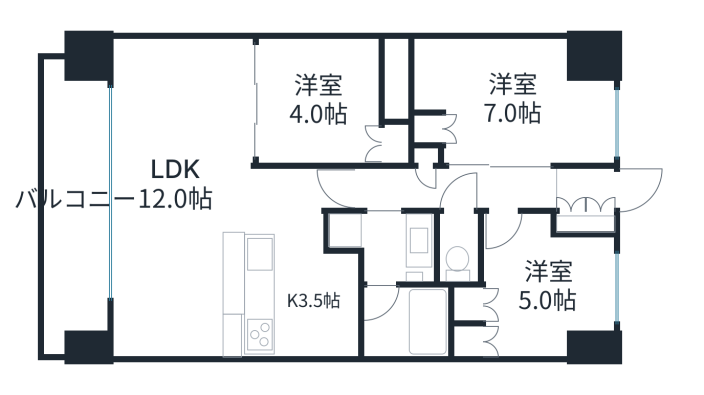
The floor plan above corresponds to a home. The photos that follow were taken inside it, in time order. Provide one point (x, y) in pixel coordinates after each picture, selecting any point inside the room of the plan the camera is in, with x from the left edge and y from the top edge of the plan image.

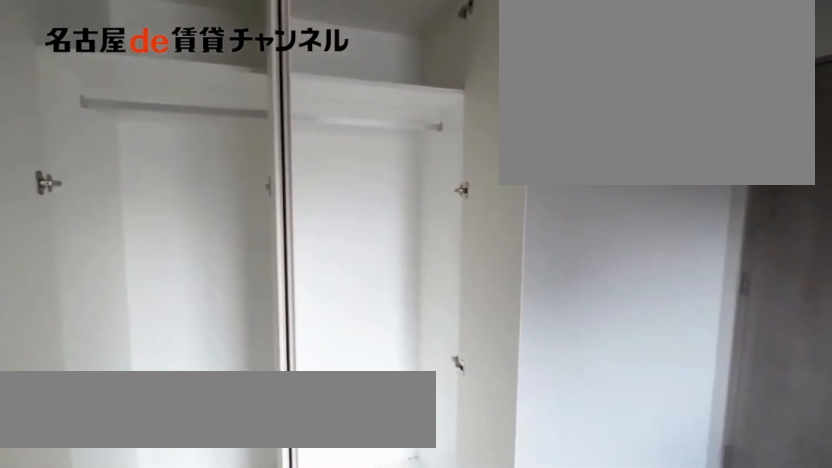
(468, 321)
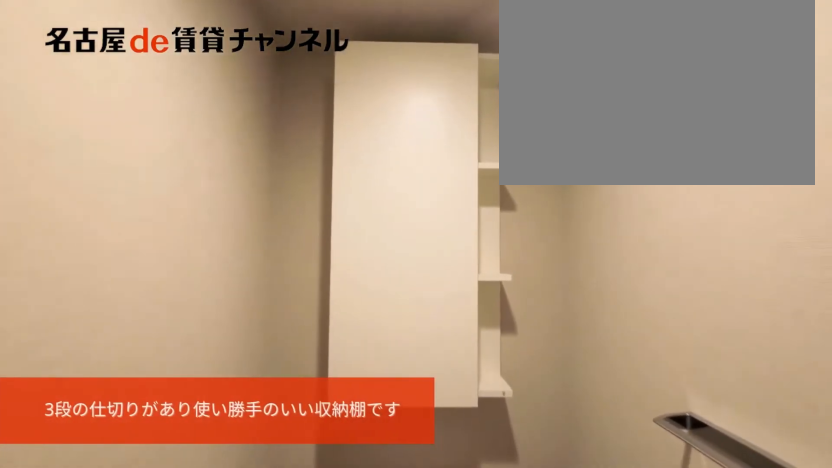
(460, 250)
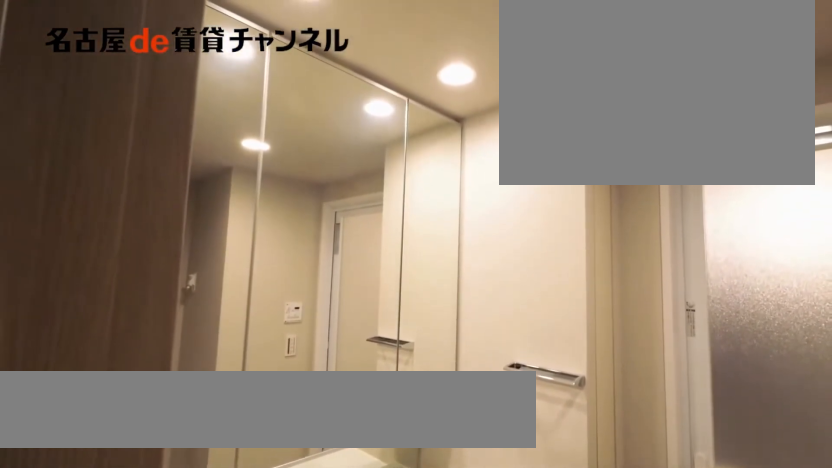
(387, 244)
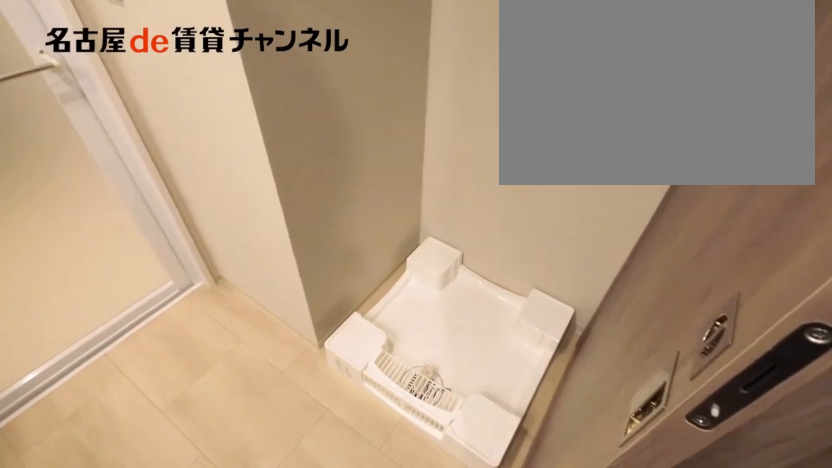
(387, 244)
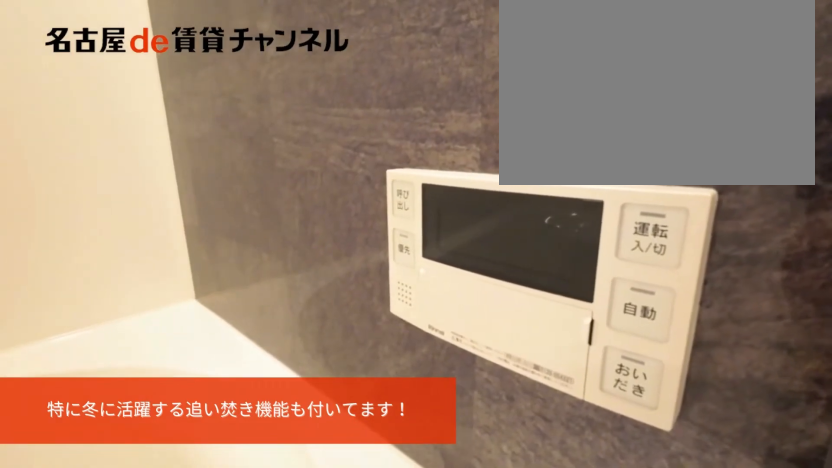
(402, 321)
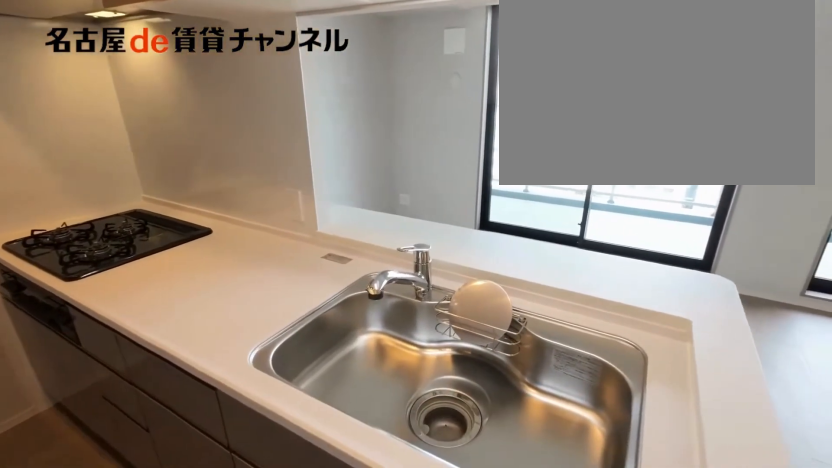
(269, 294)
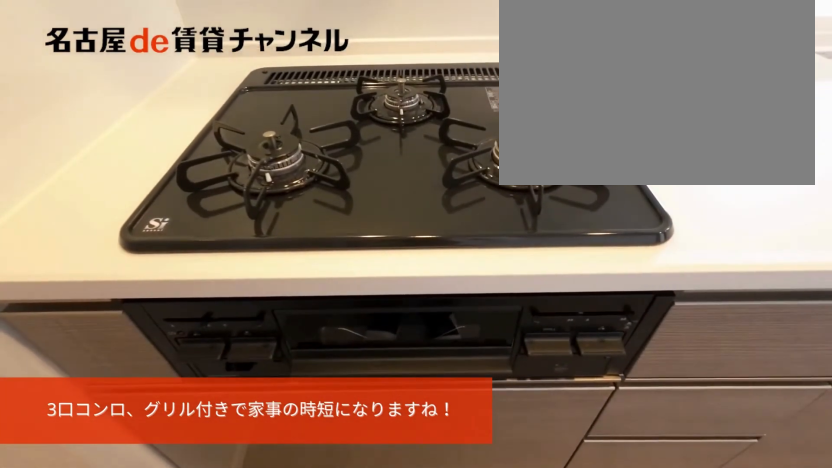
(269, 294)
